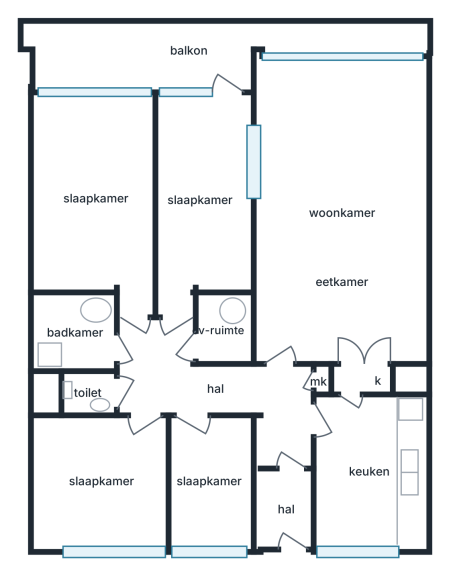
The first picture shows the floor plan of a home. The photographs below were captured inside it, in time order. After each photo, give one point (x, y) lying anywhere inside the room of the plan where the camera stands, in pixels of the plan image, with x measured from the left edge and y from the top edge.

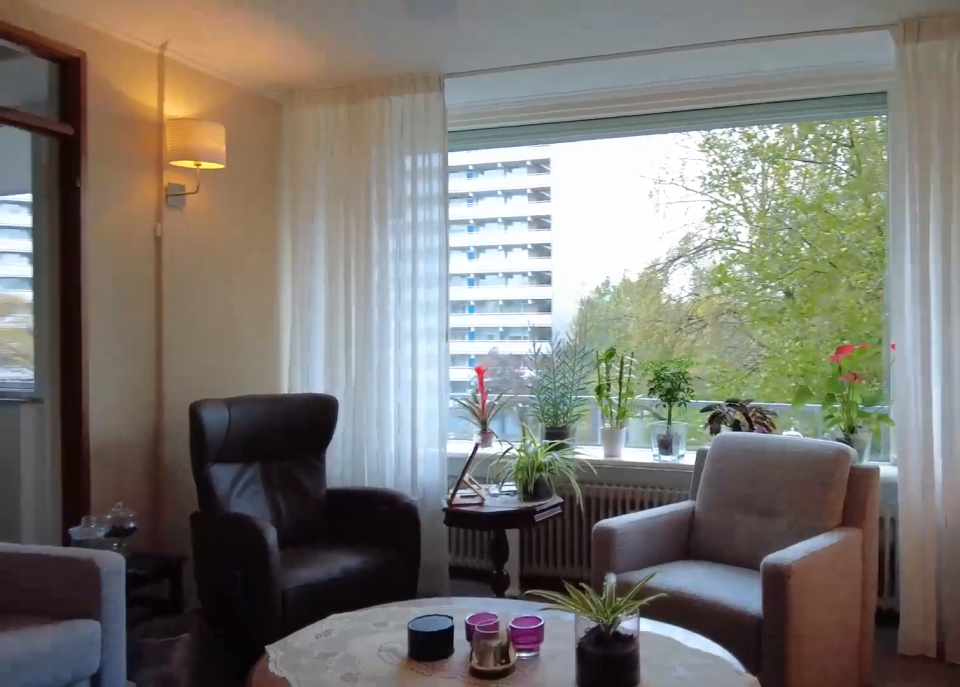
(340, 211)
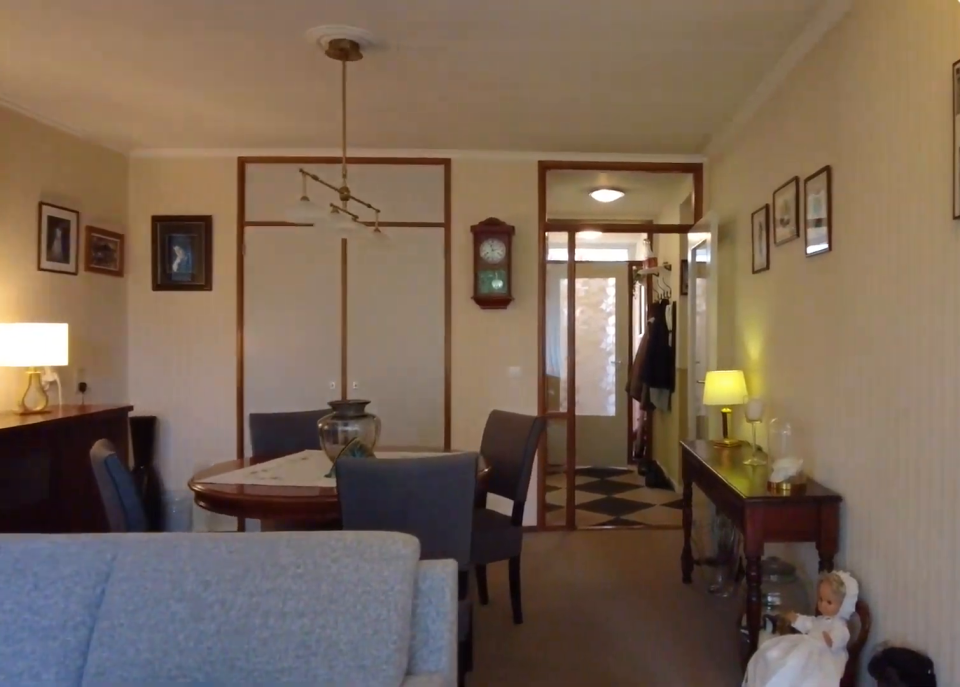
(340, 211)
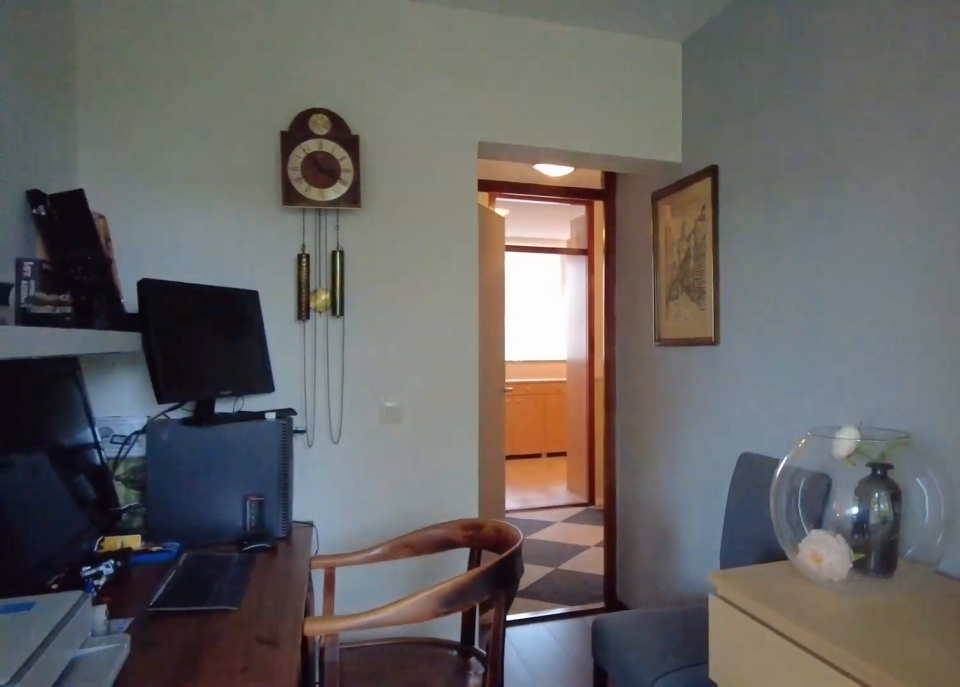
(201, 198)
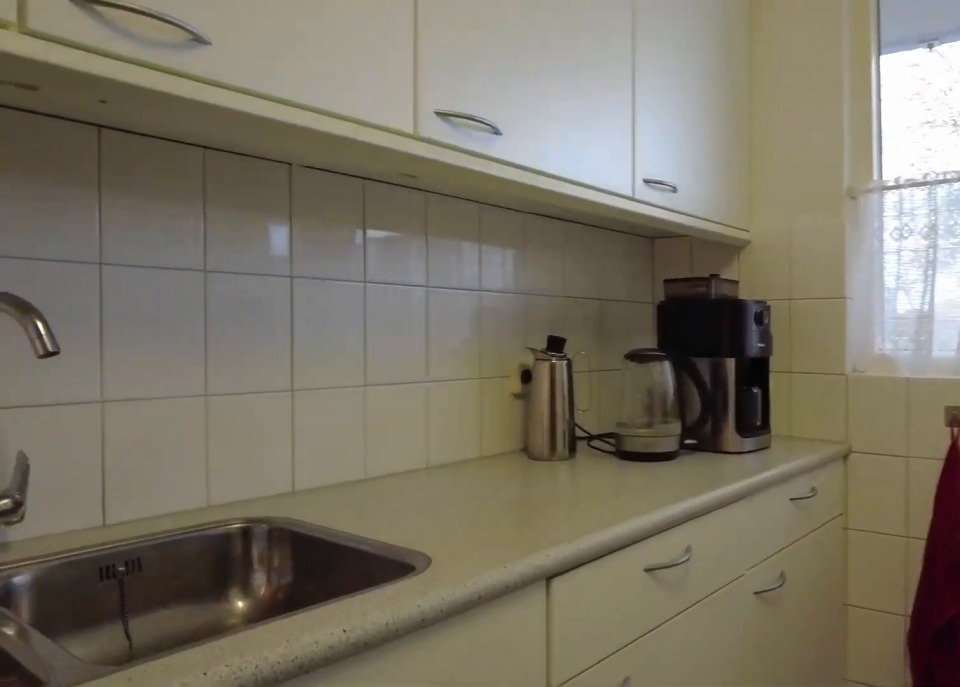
(368, 471)
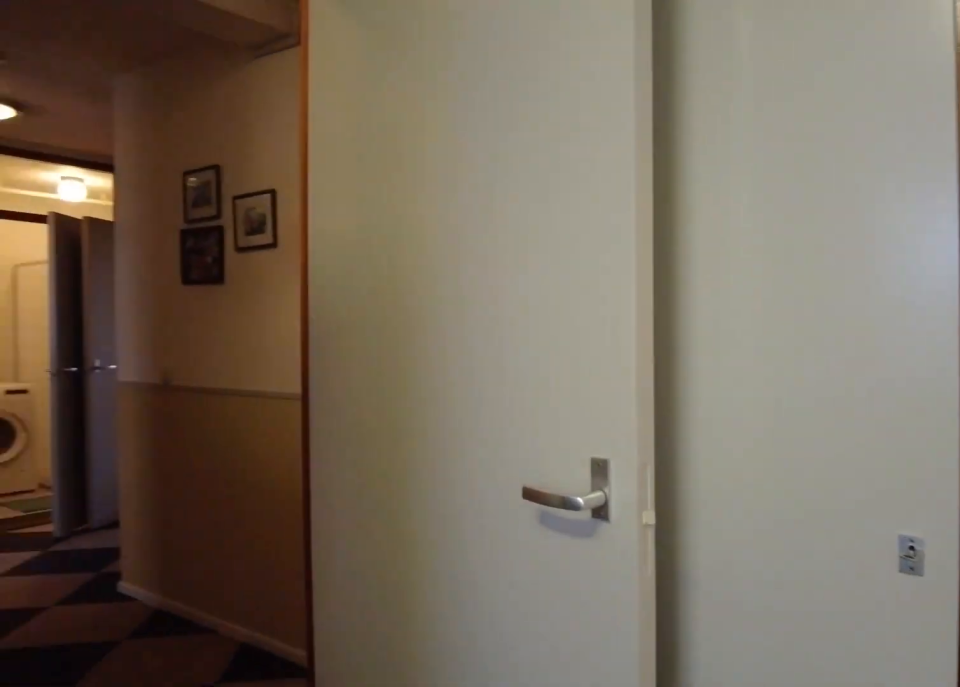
(368, 471)
